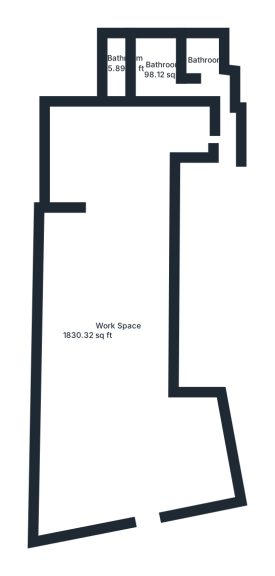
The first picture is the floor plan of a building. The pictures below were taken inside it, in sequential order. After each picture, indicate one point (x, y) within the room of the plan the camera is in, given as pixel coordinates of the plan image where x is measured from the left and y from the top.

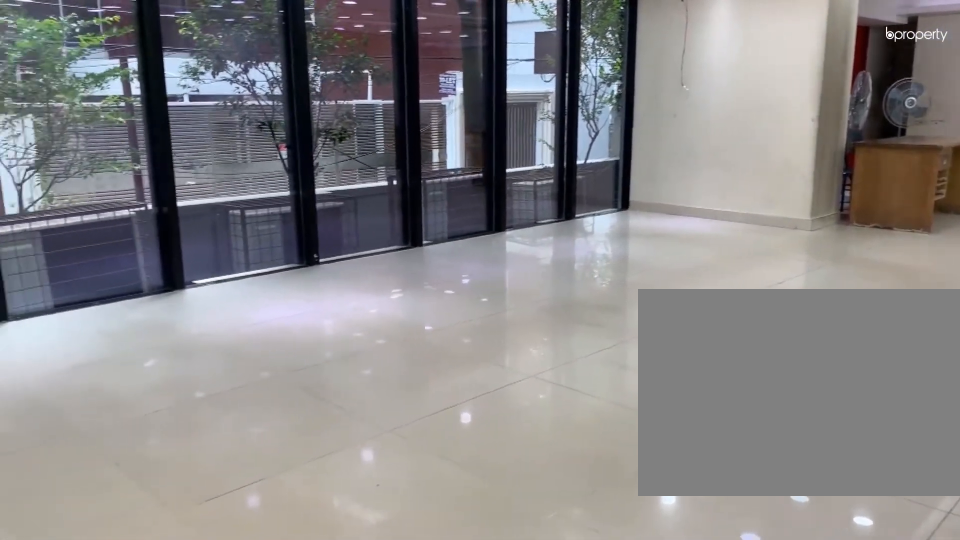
(106, 308)
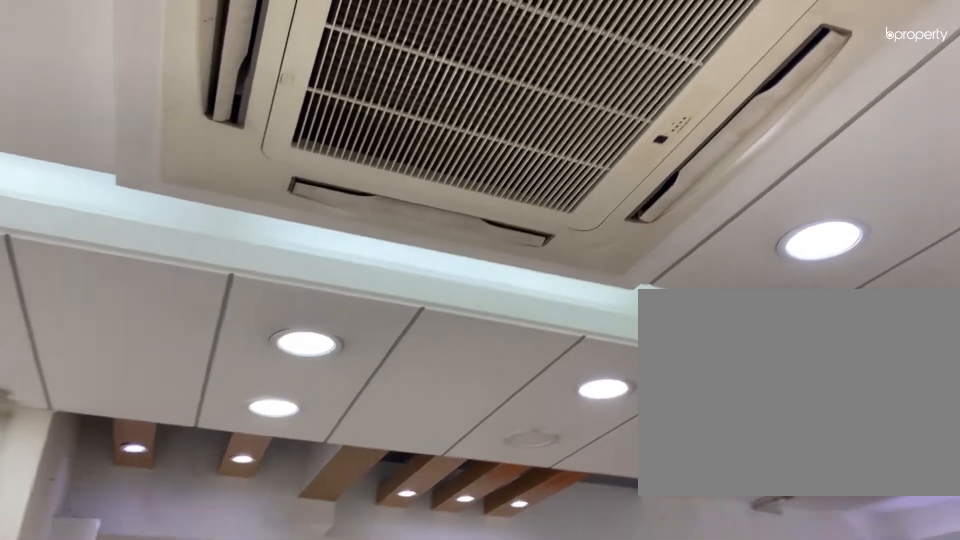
(133, 141)
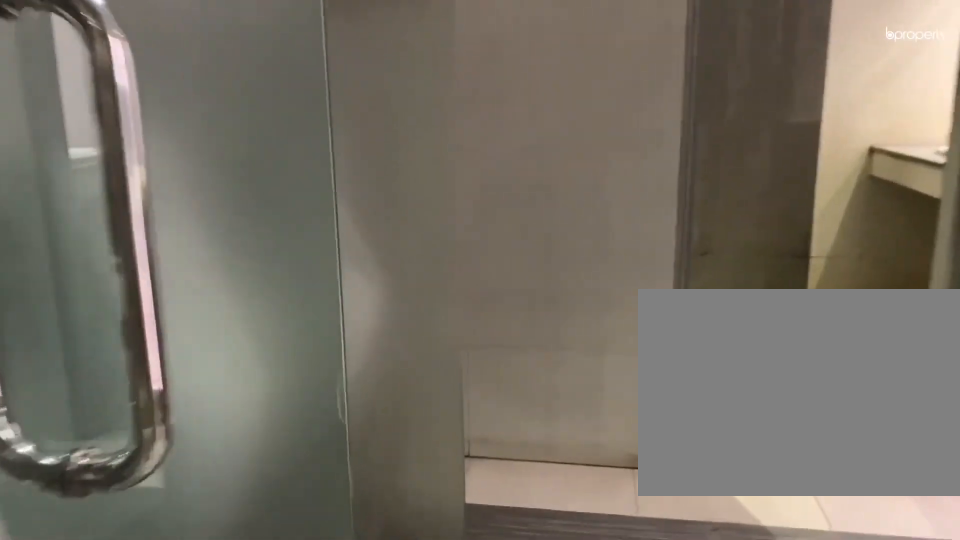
(153, 68)
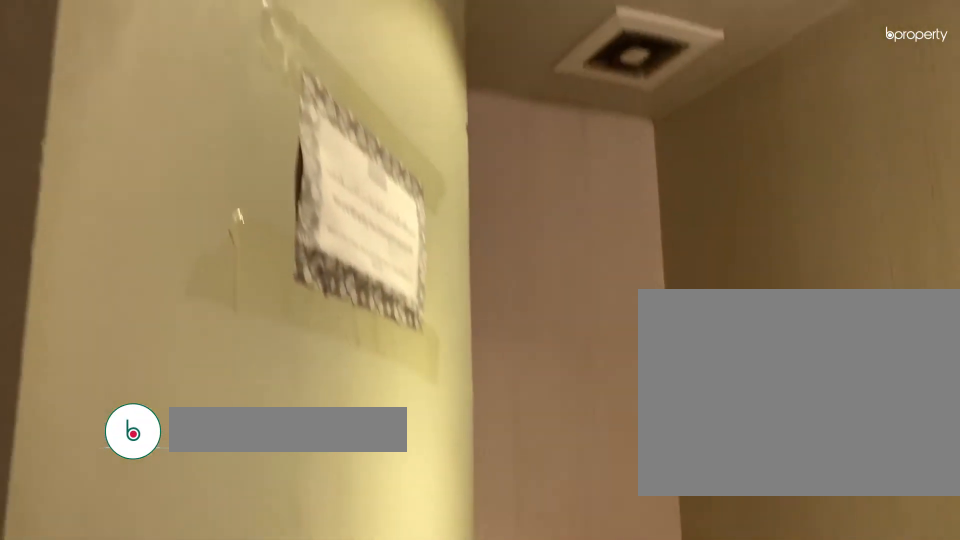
(153, 68)
